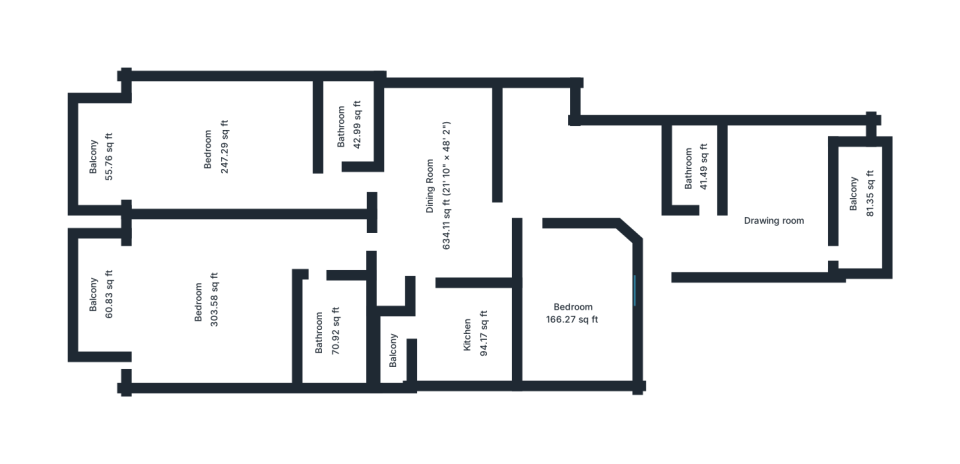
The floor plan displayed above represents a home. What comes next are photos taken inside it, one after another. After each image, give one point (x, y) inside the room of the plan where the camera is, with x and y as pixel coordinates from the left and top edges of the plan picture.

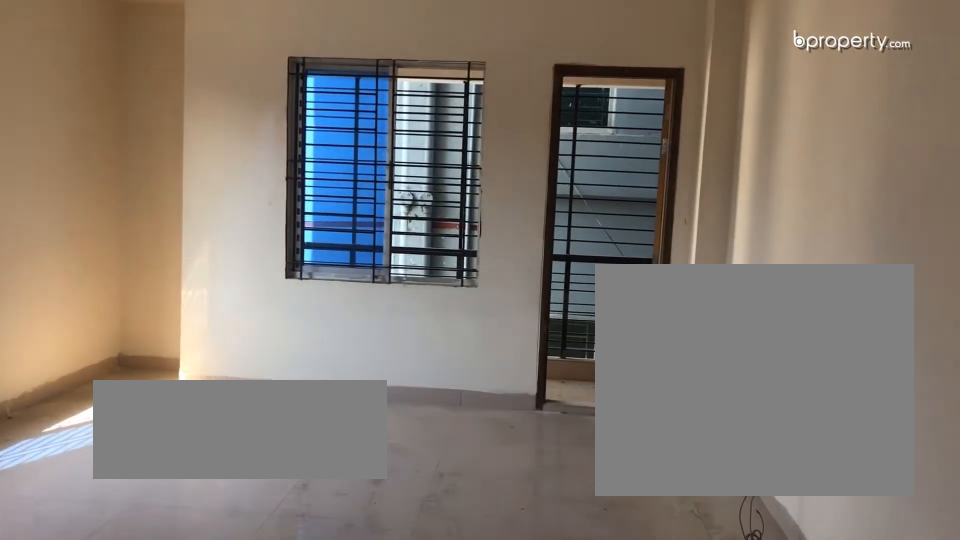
(755, 258)
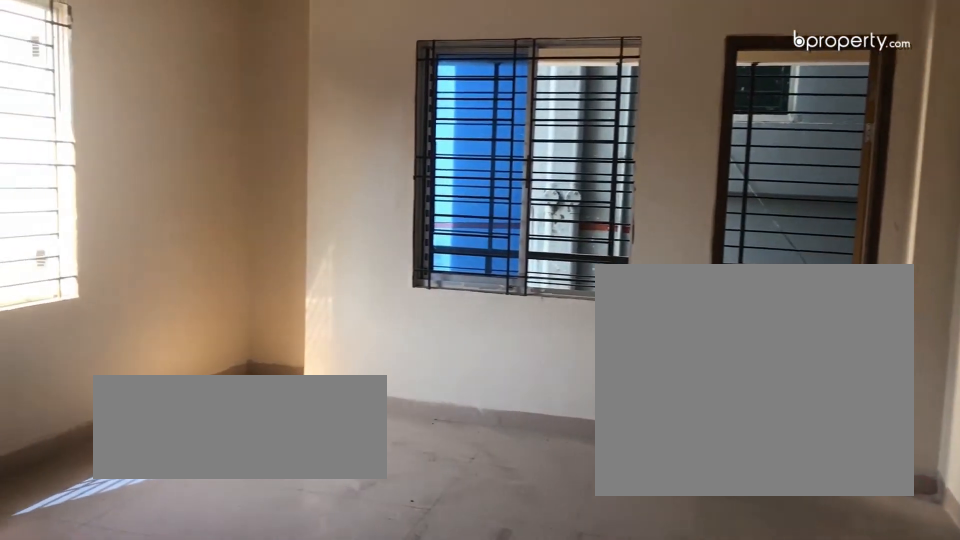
(755, 258)
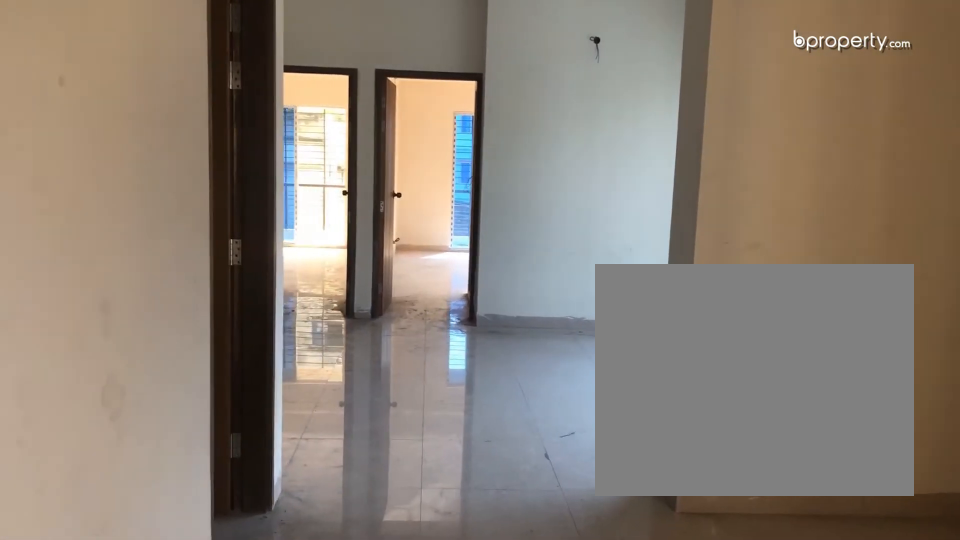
(587, 167)
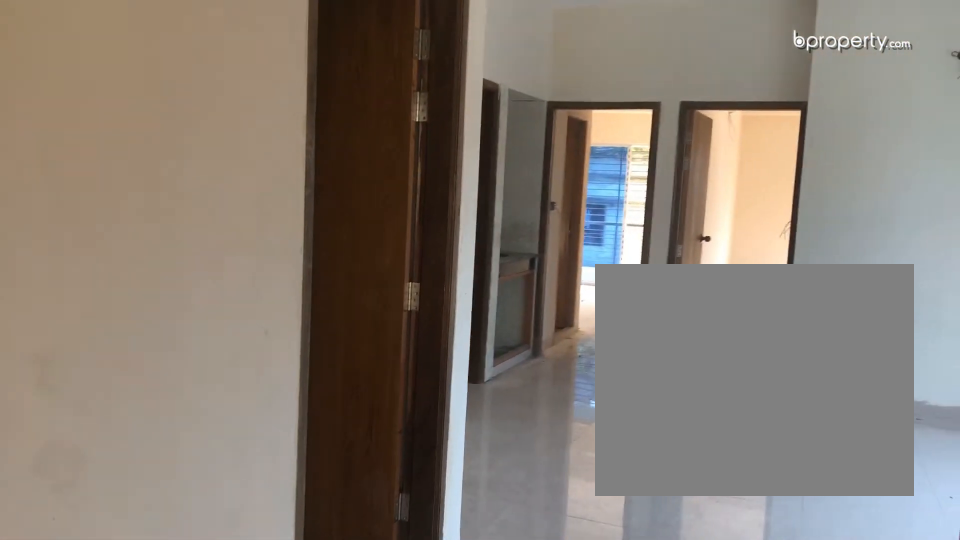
(434, 187)
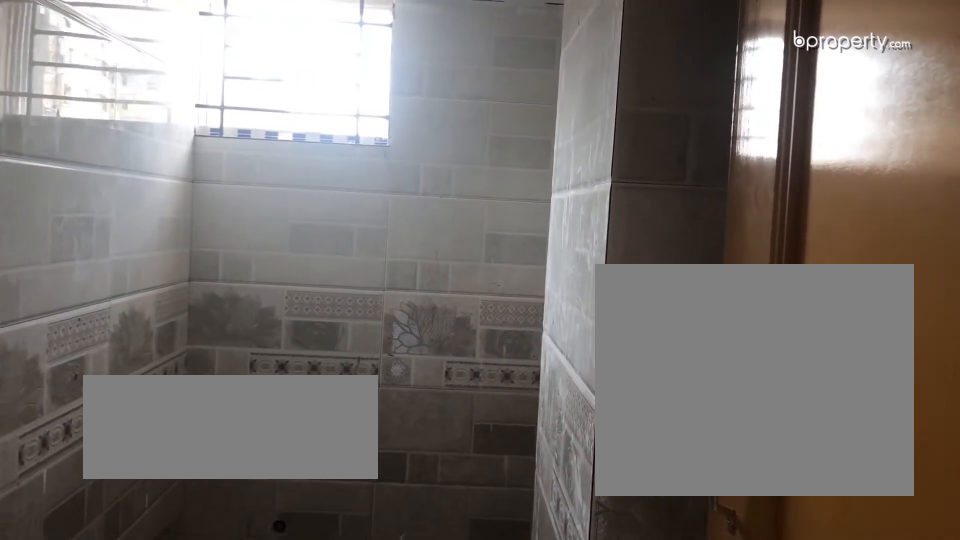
(697, 166)
